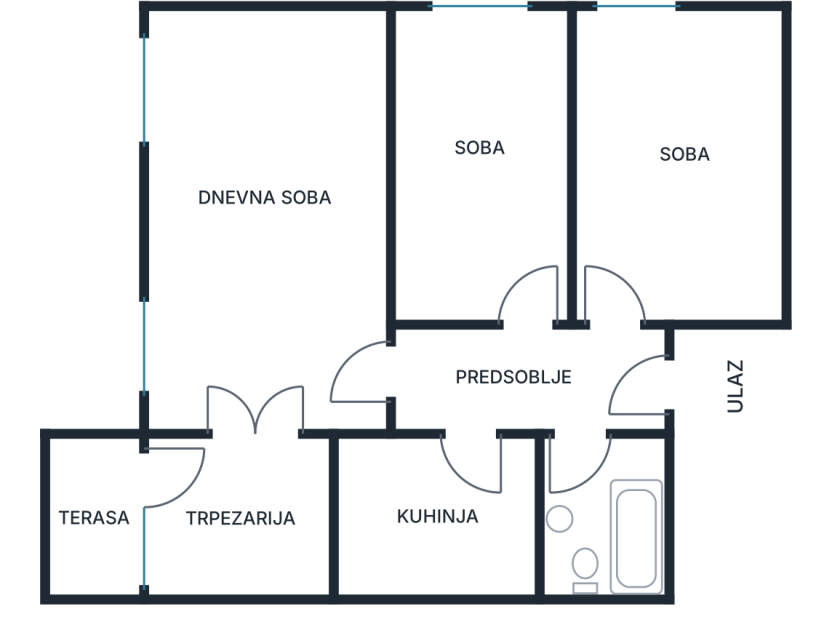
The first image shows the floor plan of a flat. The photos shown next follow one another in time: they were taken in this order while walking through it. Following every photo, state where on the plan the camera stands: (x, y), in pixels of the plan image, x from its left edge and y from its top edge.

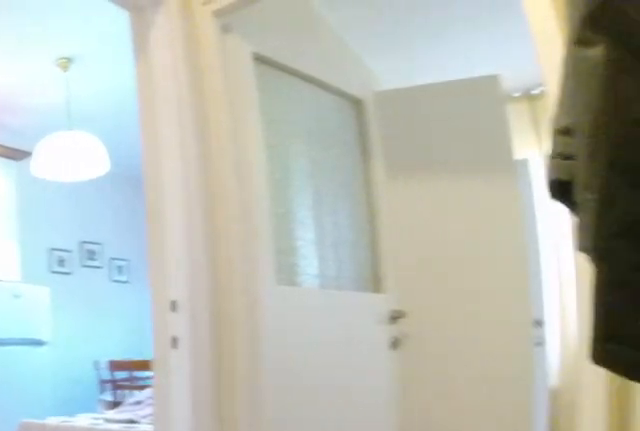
(545, 372)
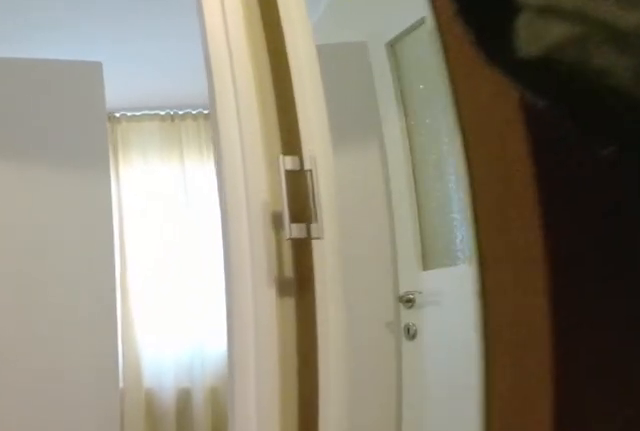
(487, 389)
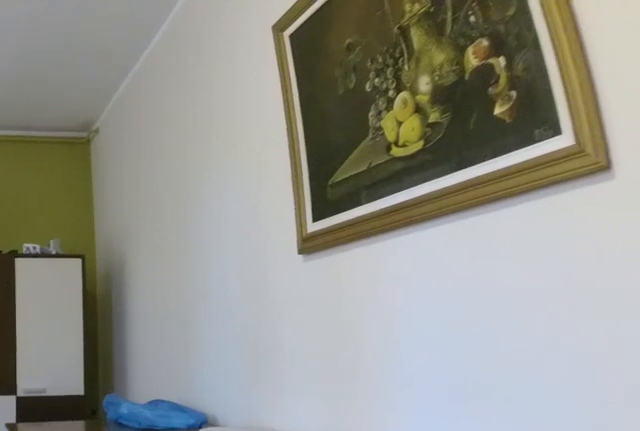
(326, 248)
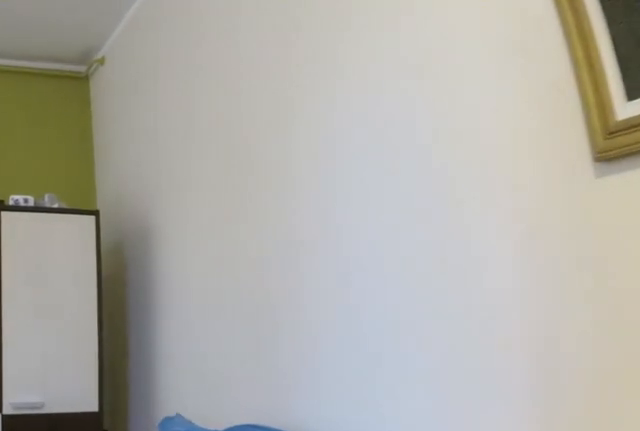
(303, 153)
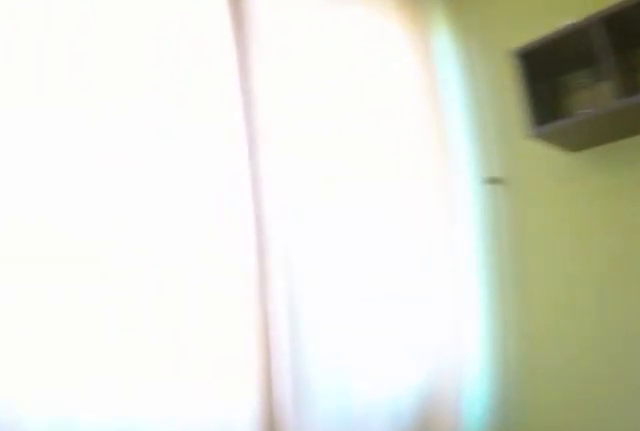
(306, 67)
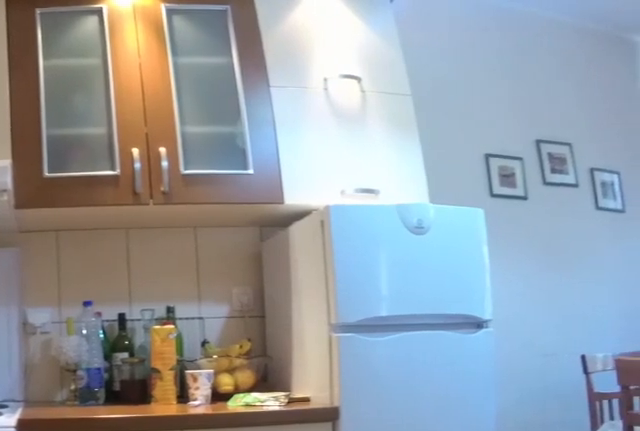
(470, 423)
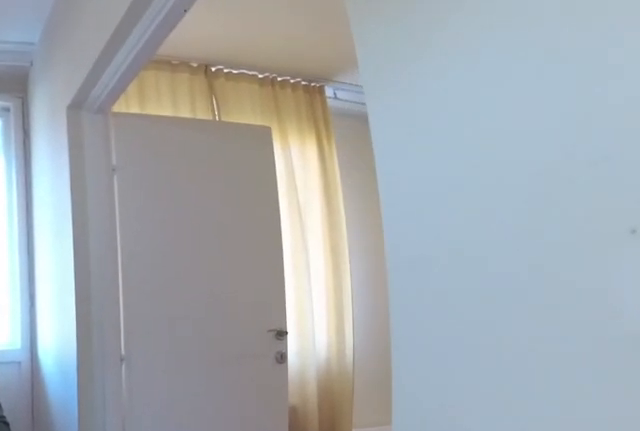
(406, 489)
